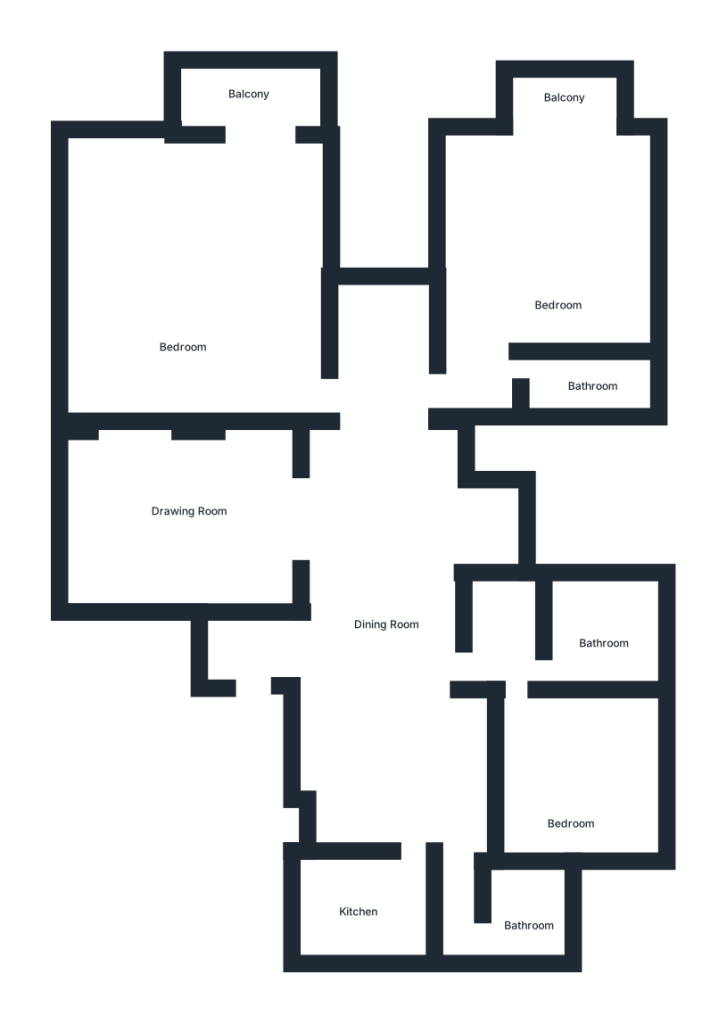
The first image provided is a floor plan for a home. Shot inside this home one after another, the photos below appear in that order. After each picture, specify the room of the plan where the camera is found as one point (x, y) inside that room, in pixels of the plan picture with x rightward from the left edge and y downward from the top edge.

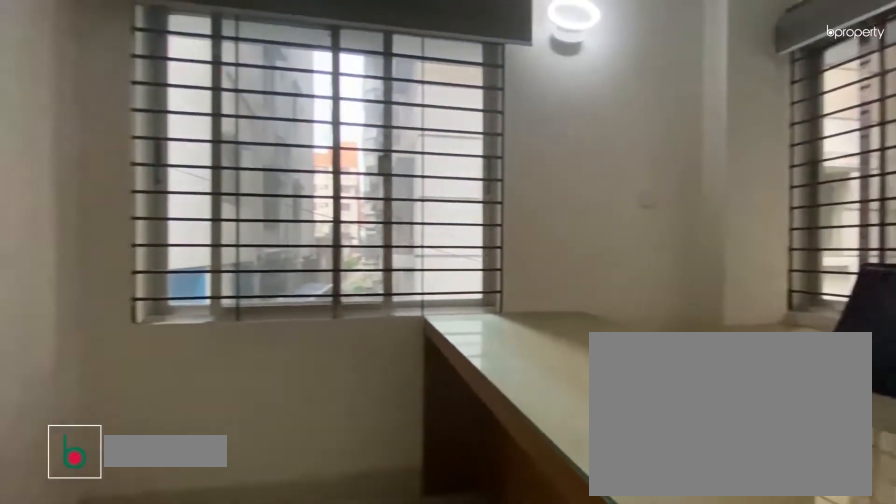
(573, 793)
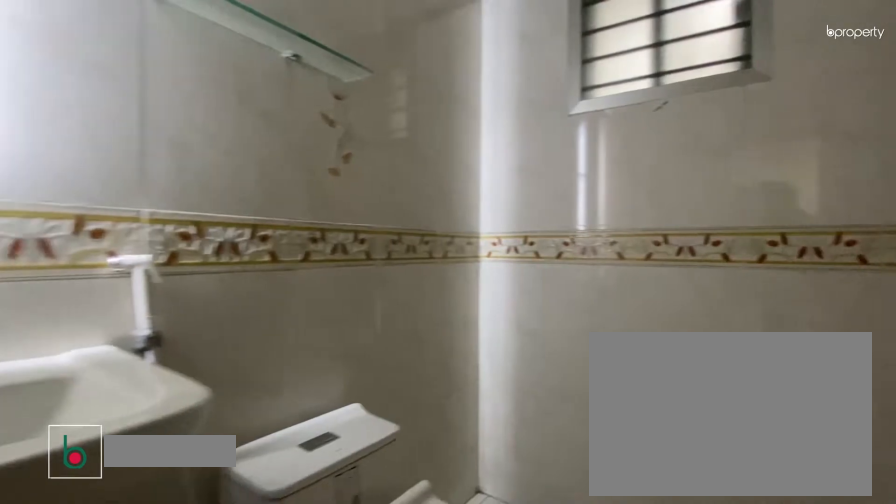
(593, 641)
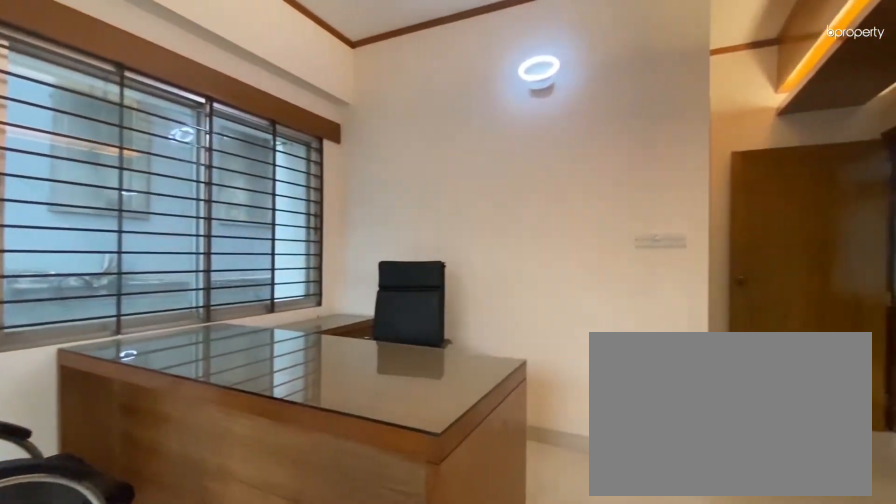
(551, 256)
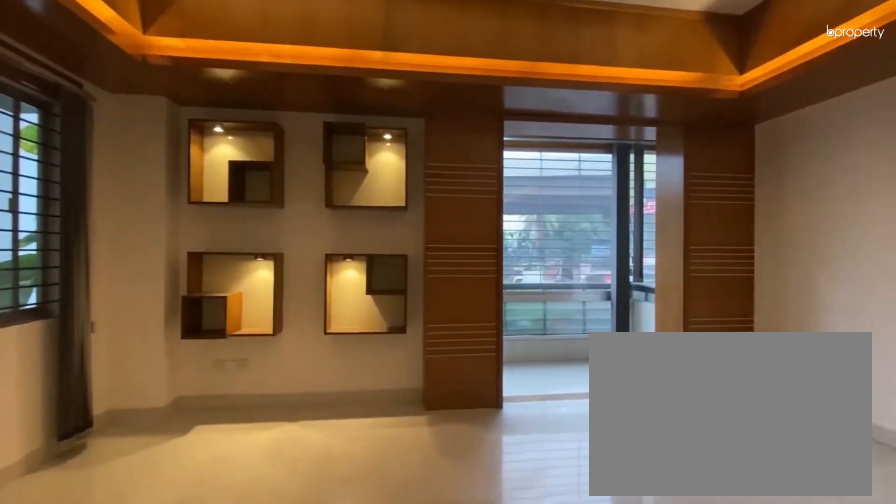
(189, 297)
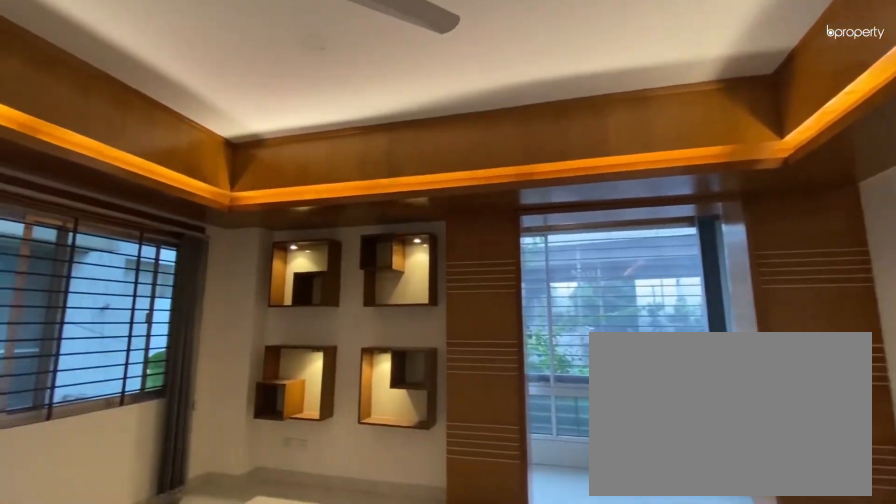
(188, 299)
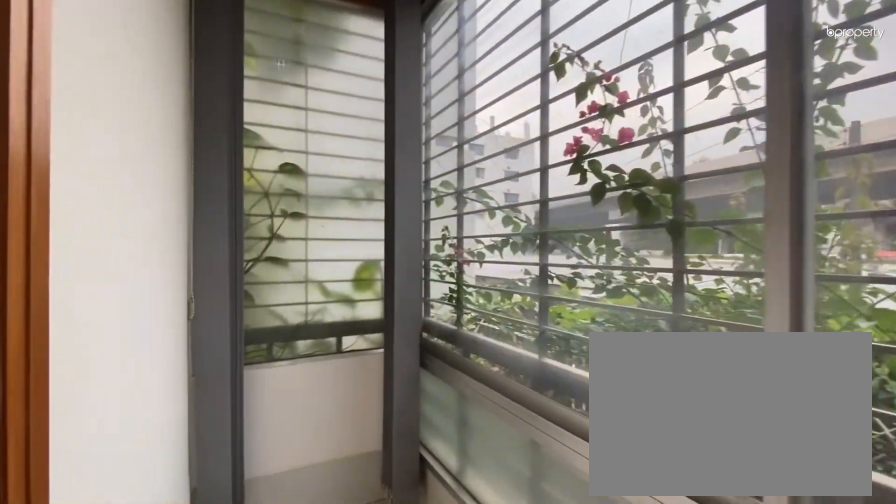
(258, 95)
